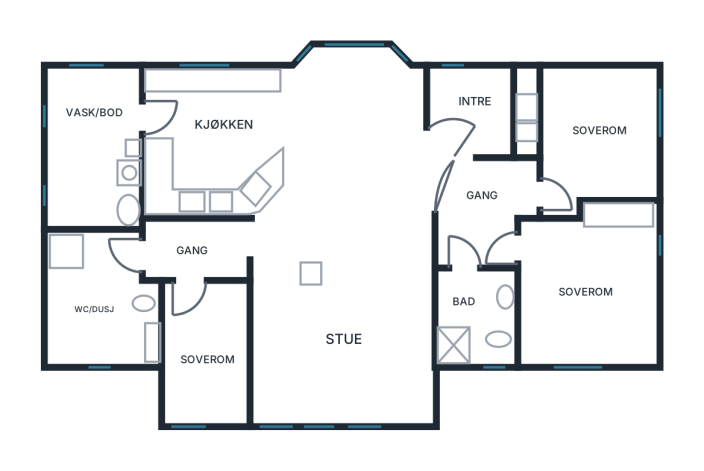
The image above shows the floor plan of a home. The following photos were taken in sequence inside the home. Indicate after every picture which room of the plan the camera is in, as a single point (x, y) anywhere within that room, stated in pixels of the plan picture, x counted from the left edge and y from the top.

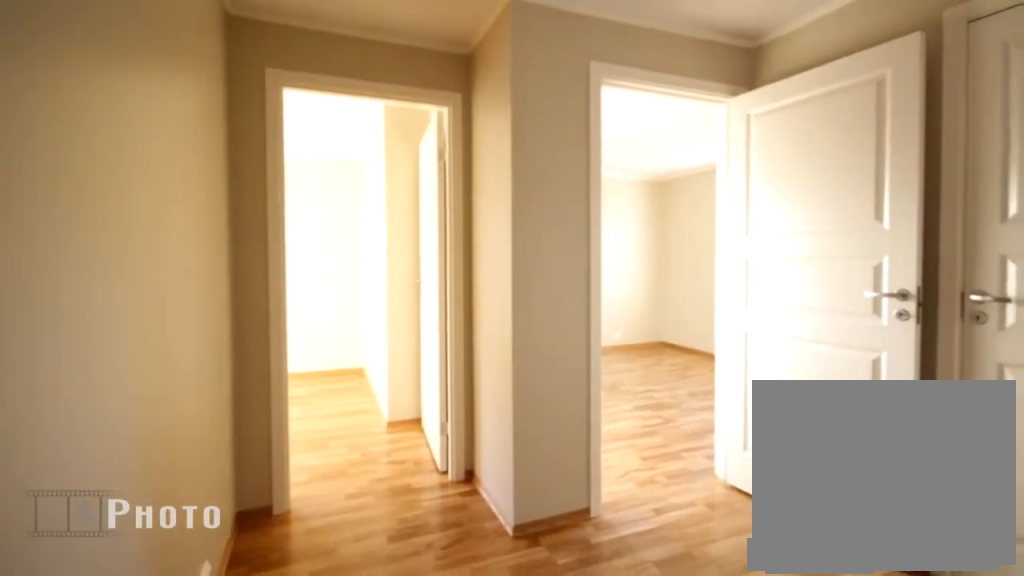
(481, 212)
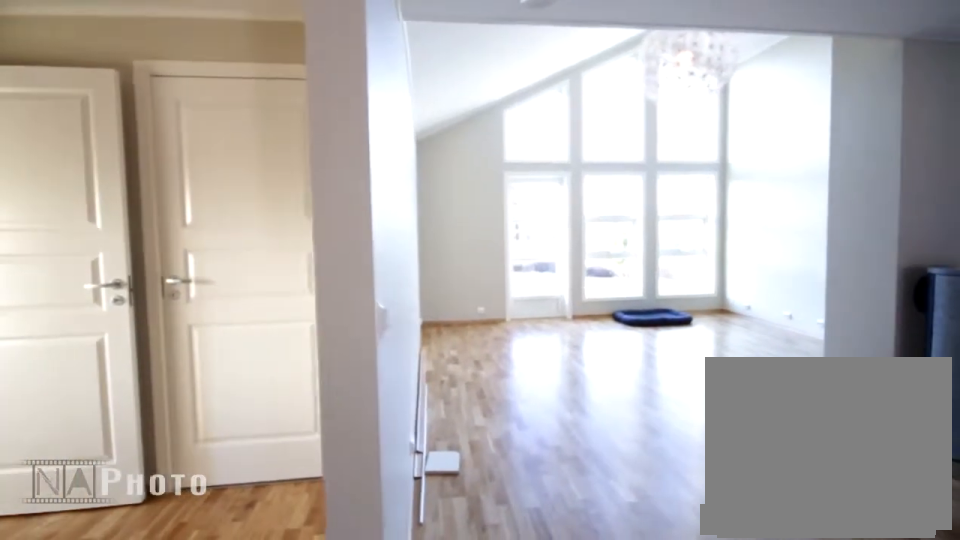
(481, 212)
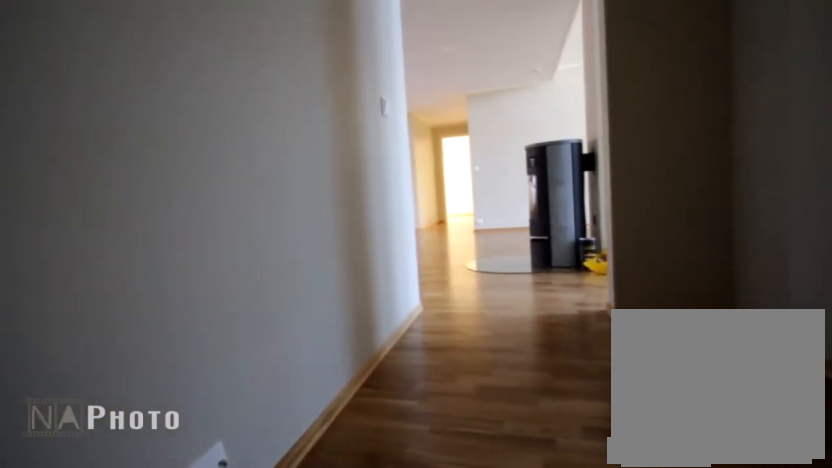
(194, 251)
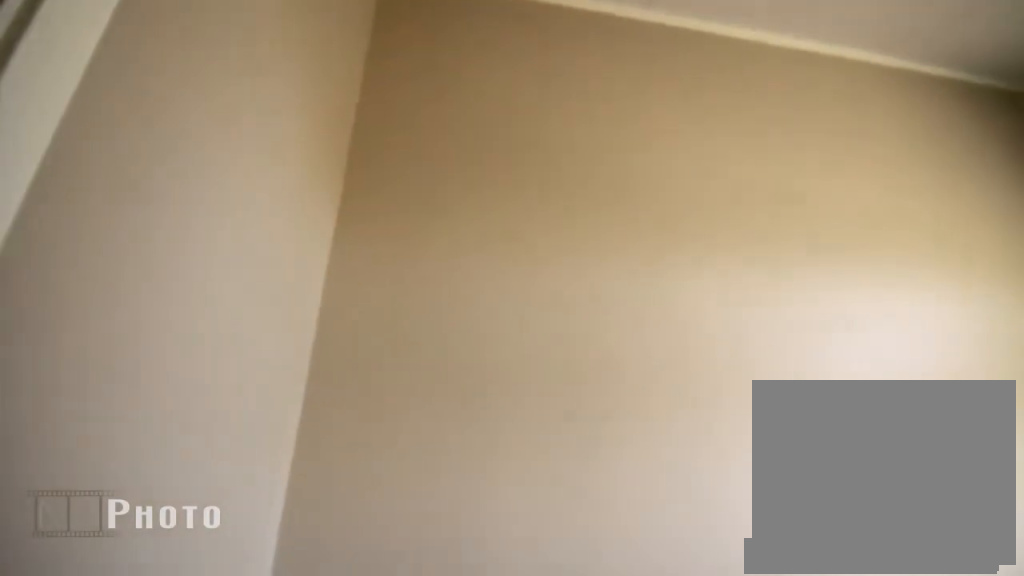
(206, 352)
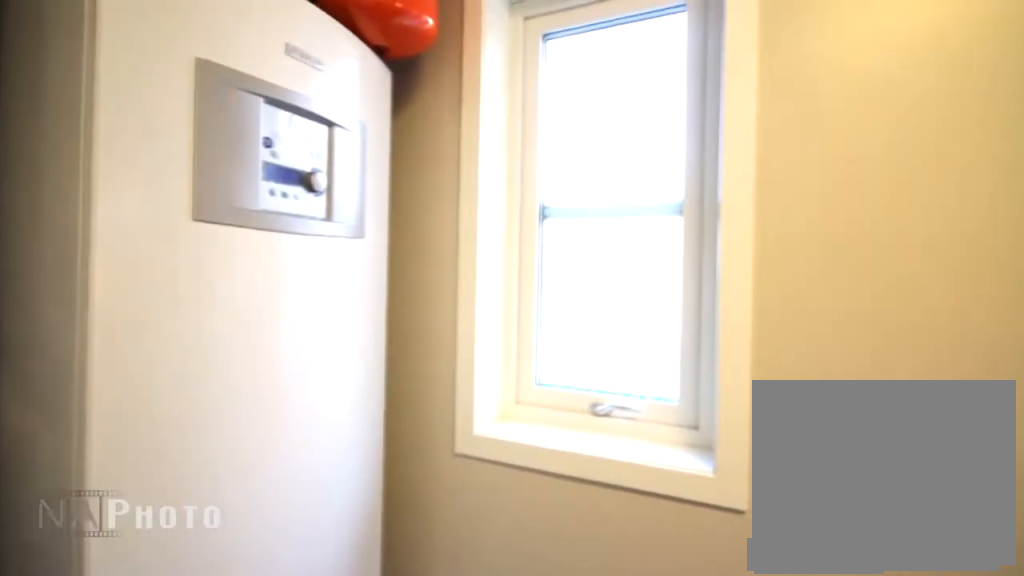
(99, 149)
